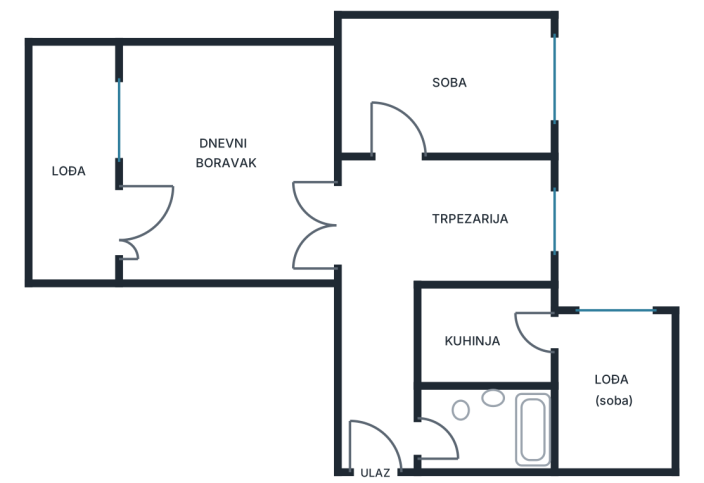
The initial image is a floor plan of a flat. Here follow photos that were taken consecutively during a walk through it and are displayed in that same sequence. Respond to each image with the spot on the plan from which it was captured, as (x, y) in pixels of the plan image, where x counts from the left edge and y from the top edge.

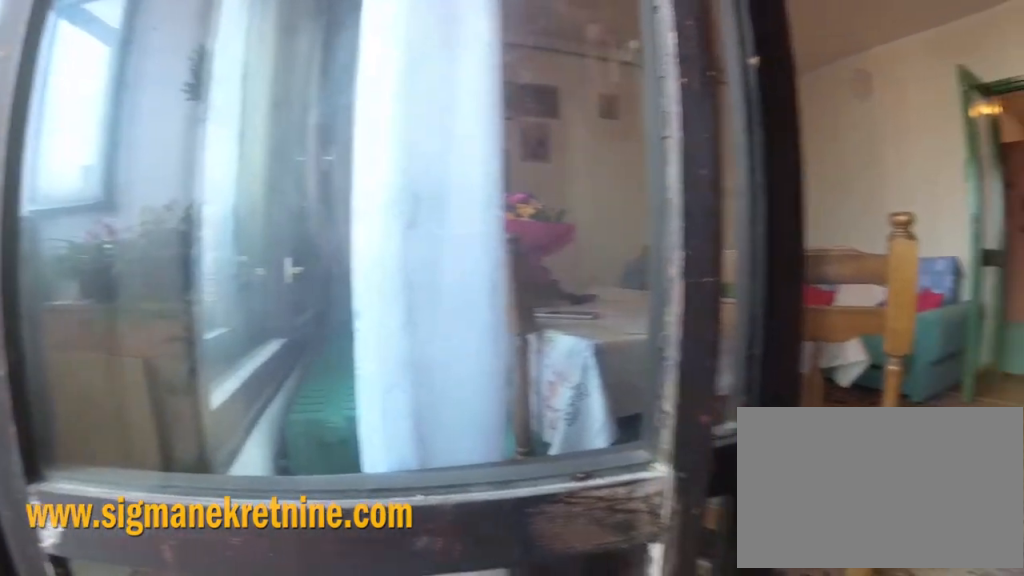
(145, 246)
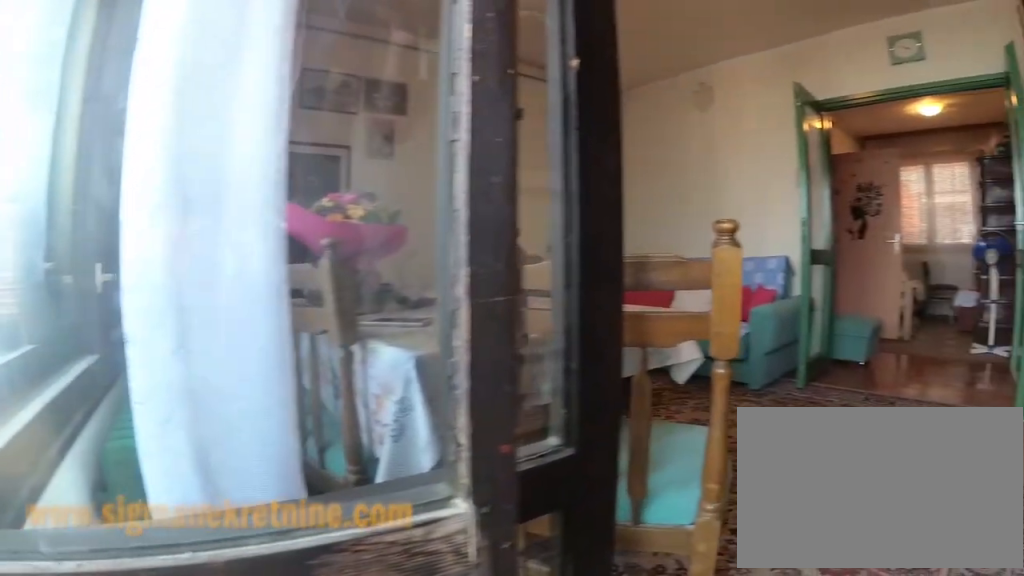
(139, 247)
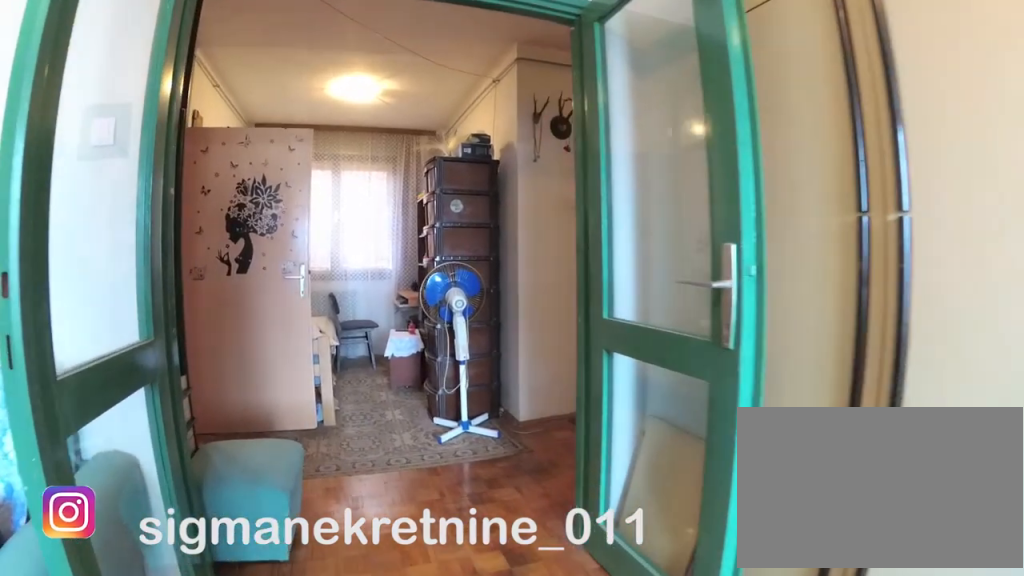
(223, 226)
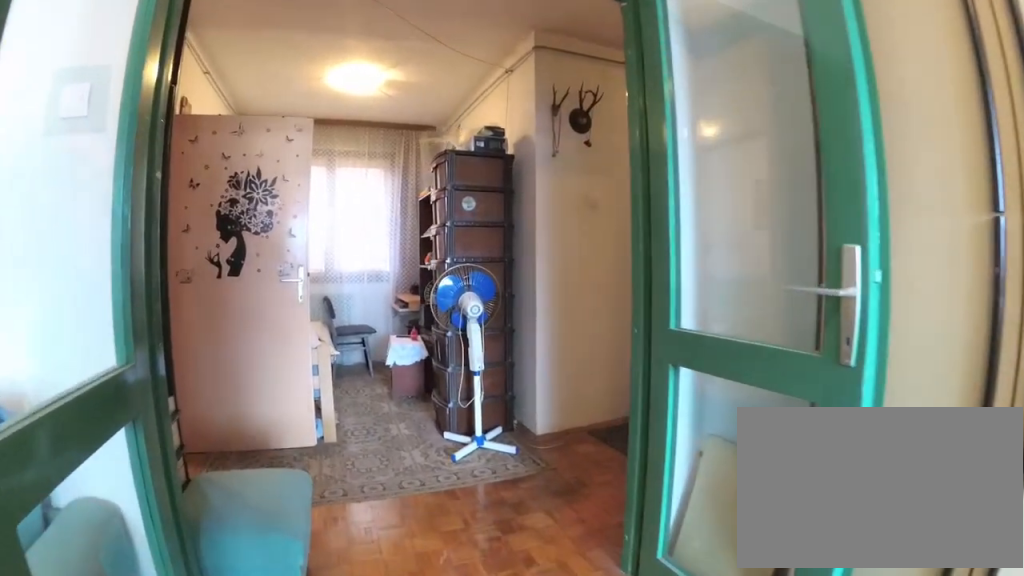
(238, 226)
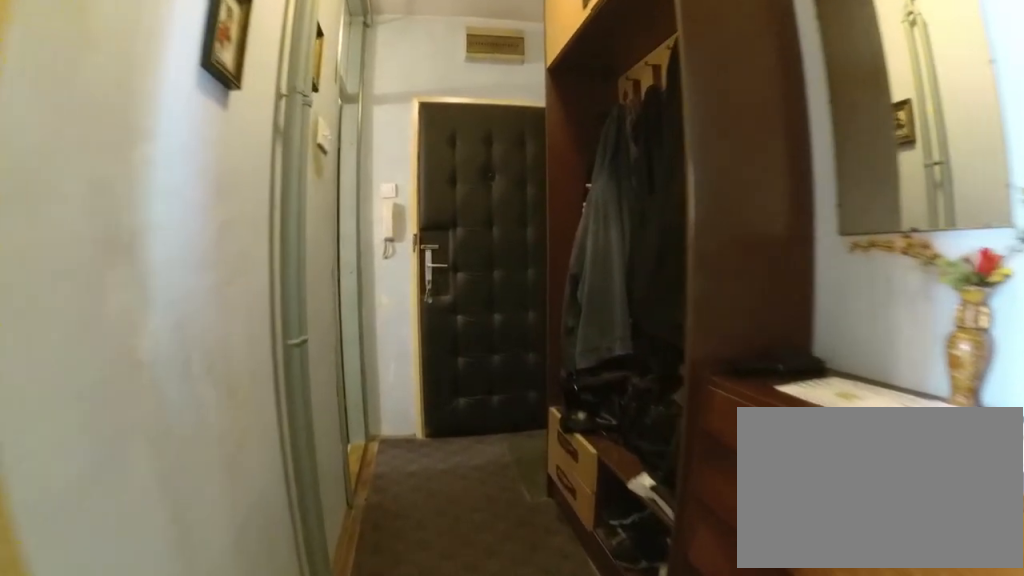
(379, 323)
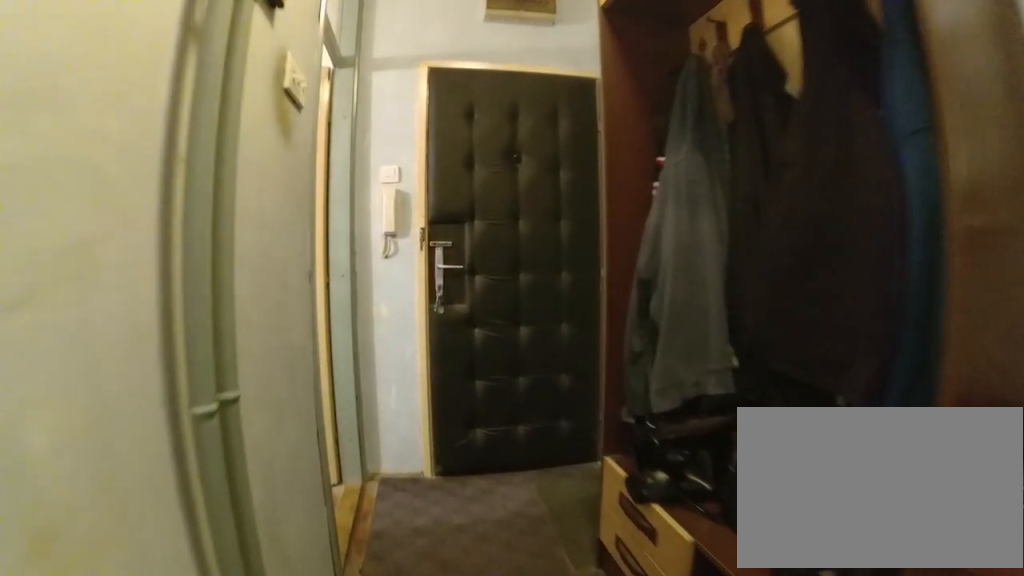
(379, 348)
